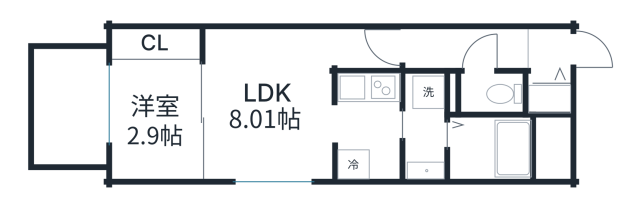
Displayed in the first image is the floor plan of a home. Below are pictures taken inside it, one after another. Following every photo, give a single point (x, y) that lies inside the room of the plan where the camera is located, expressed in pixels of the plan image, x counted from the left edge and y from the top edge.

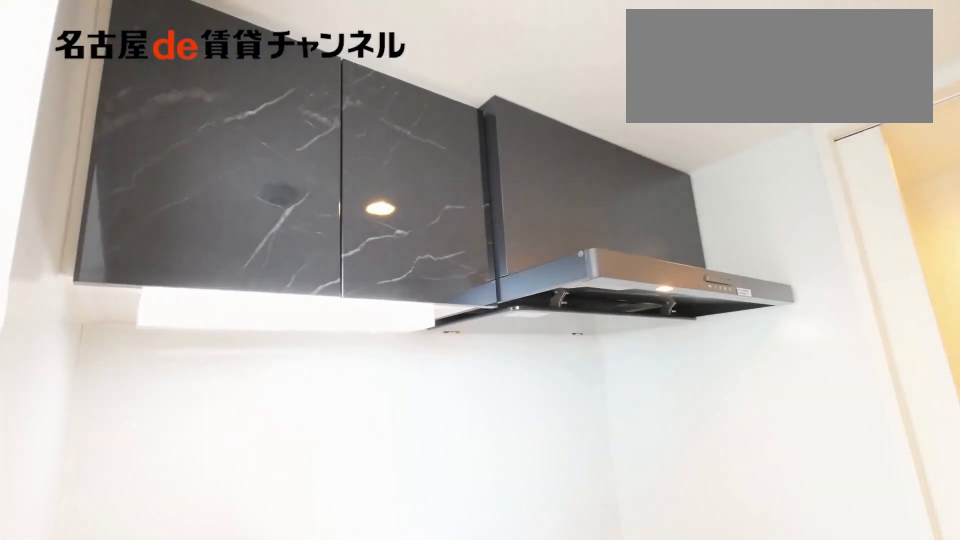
(368, 127)
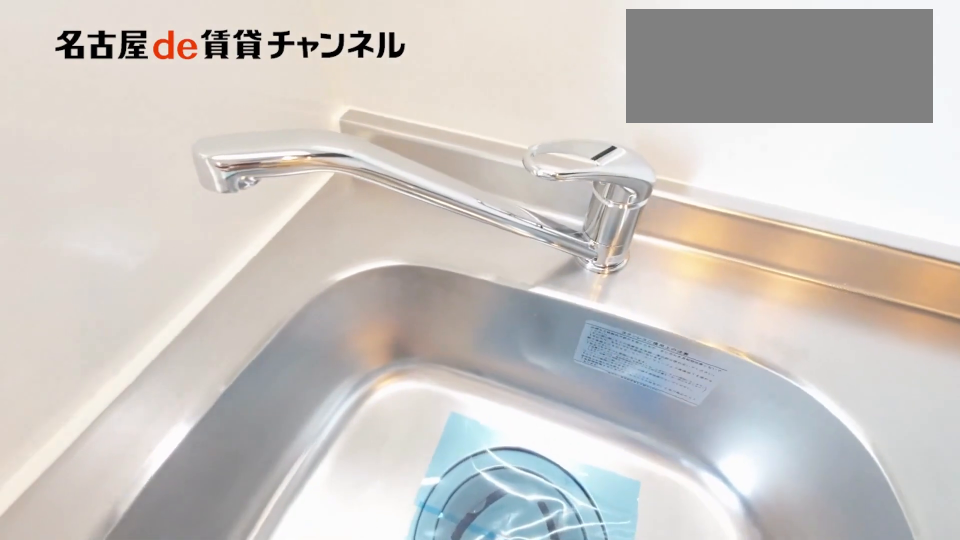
(368, 127)
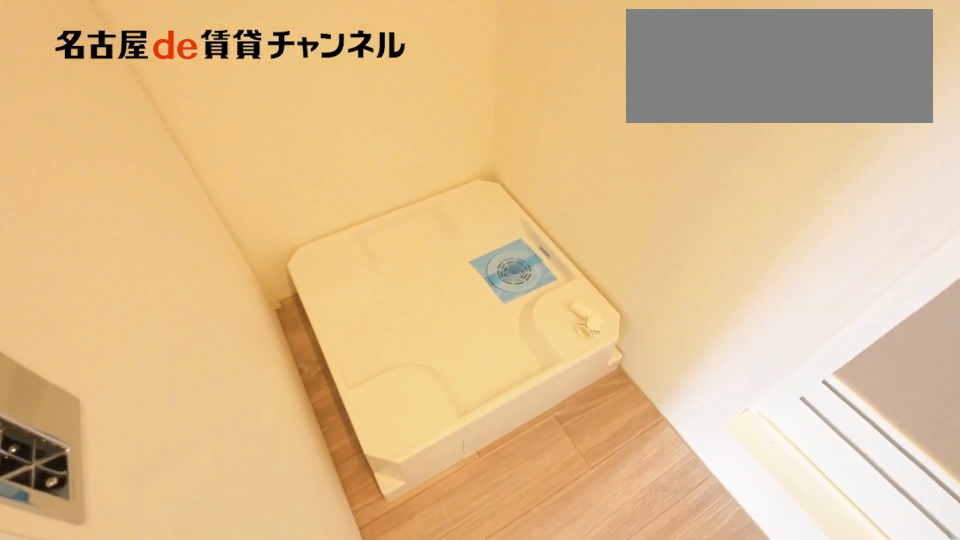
(424, 94)
